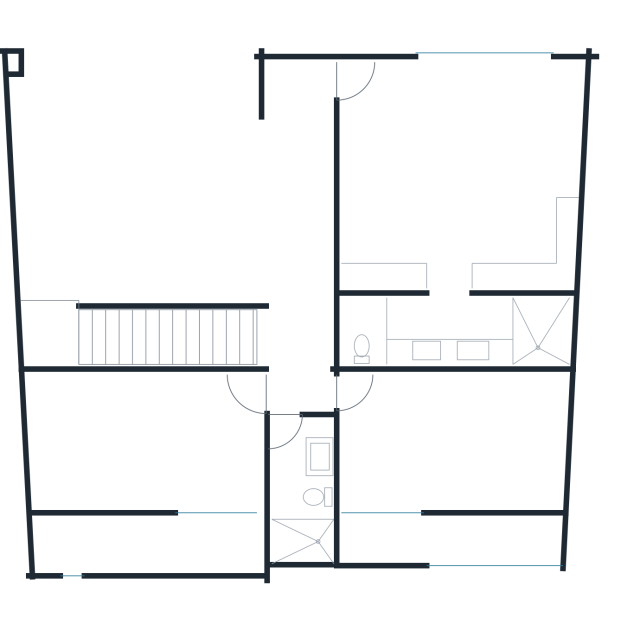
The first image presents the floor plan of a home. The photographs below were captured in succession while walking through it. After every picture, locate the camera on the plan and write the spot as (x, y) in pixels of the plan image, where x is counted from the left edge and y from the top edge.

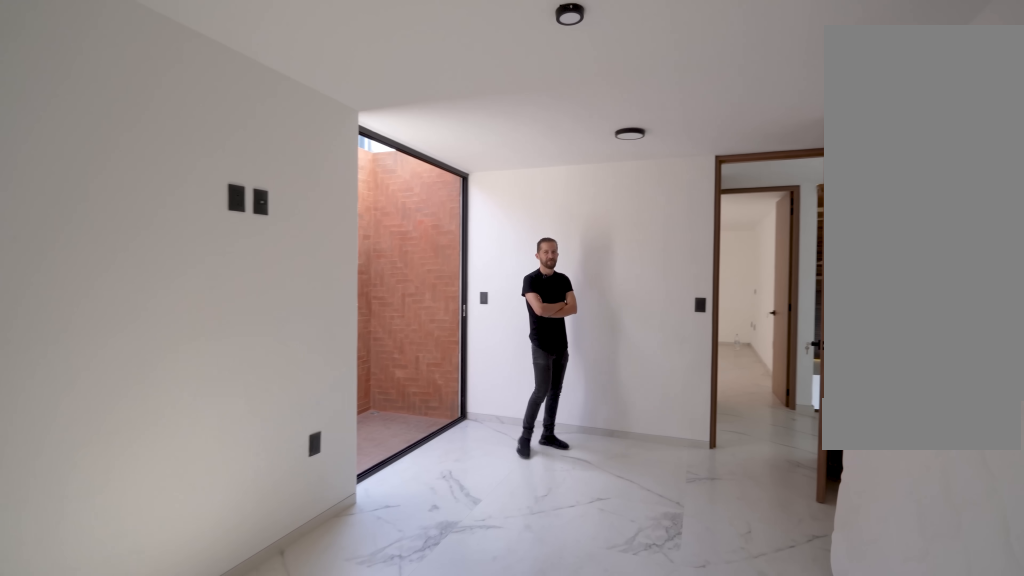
(524, 390)
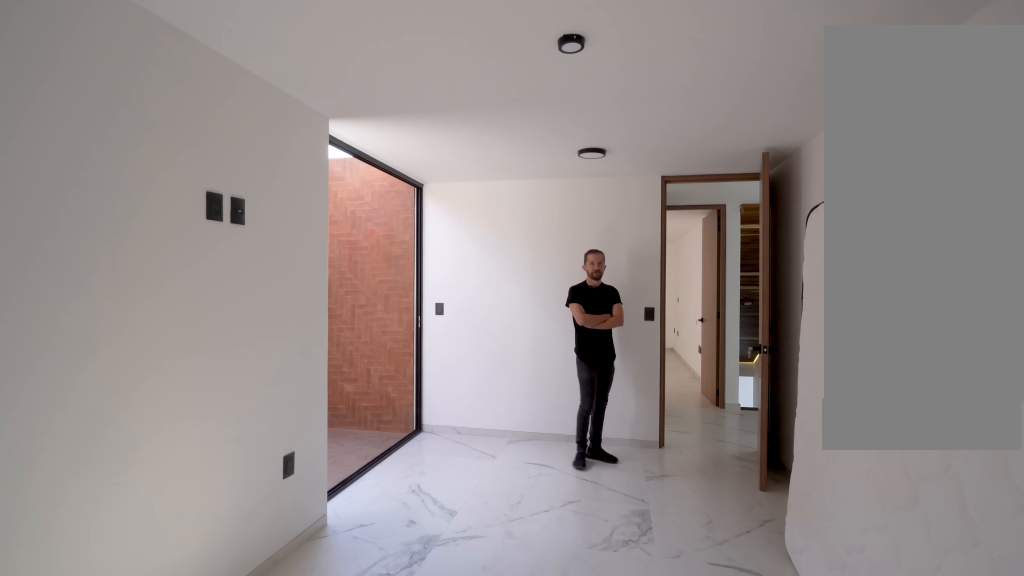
(523, 389)
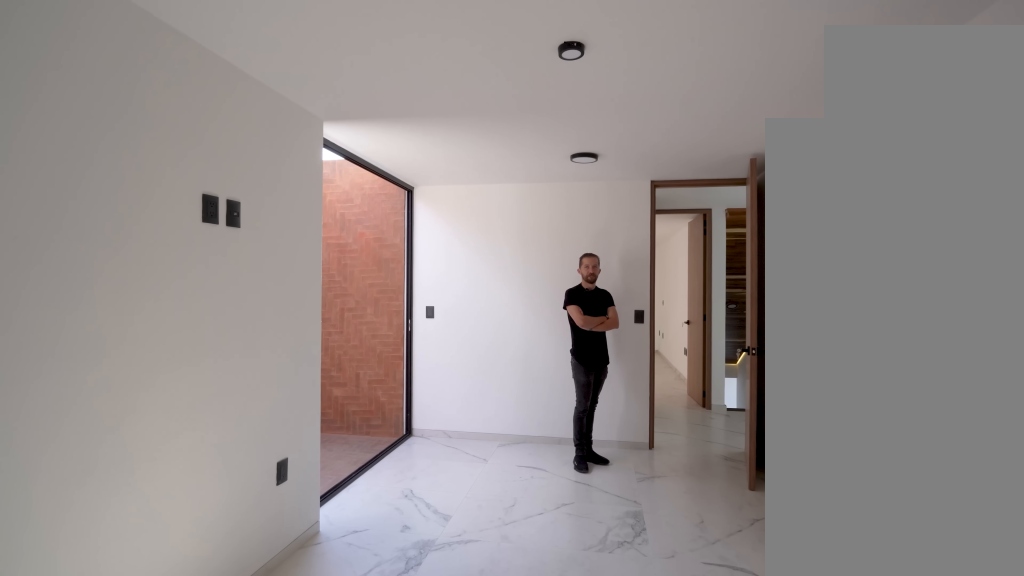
(524, 389)
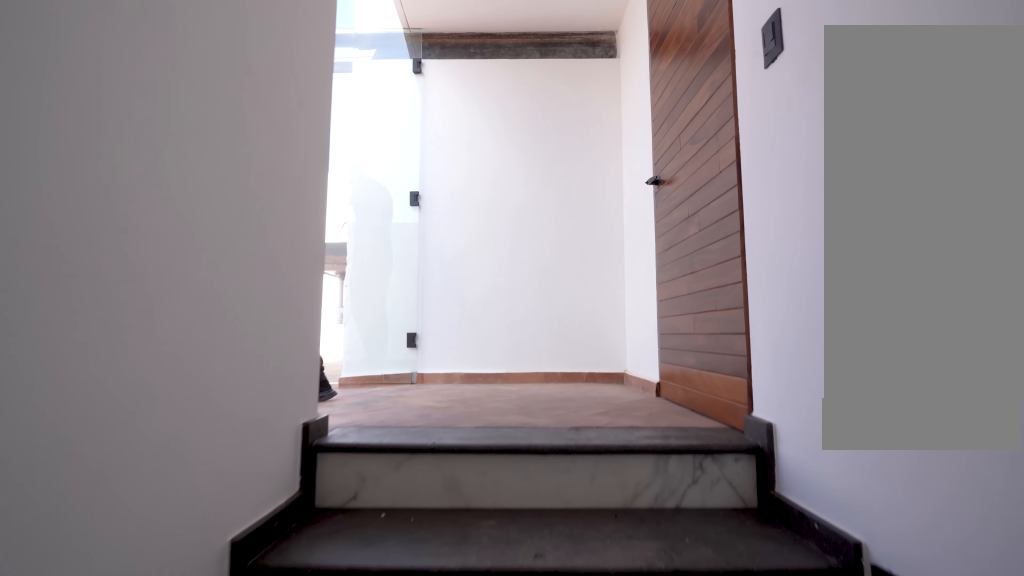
(158, 335)
